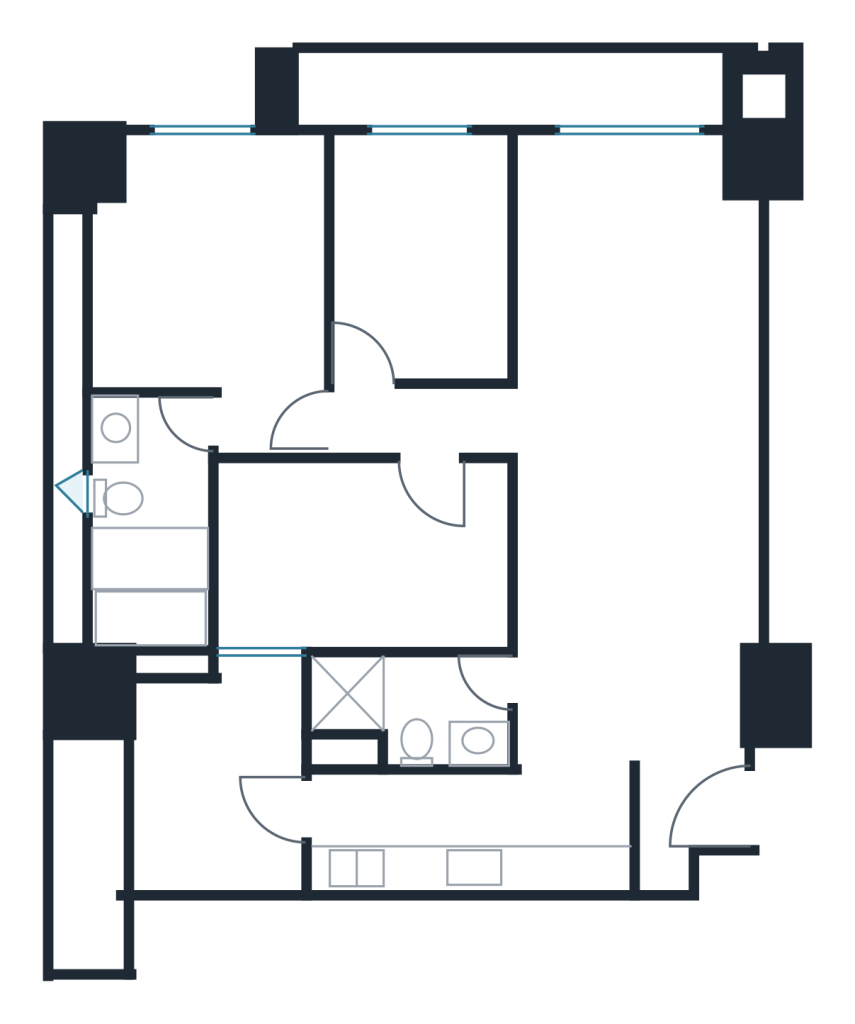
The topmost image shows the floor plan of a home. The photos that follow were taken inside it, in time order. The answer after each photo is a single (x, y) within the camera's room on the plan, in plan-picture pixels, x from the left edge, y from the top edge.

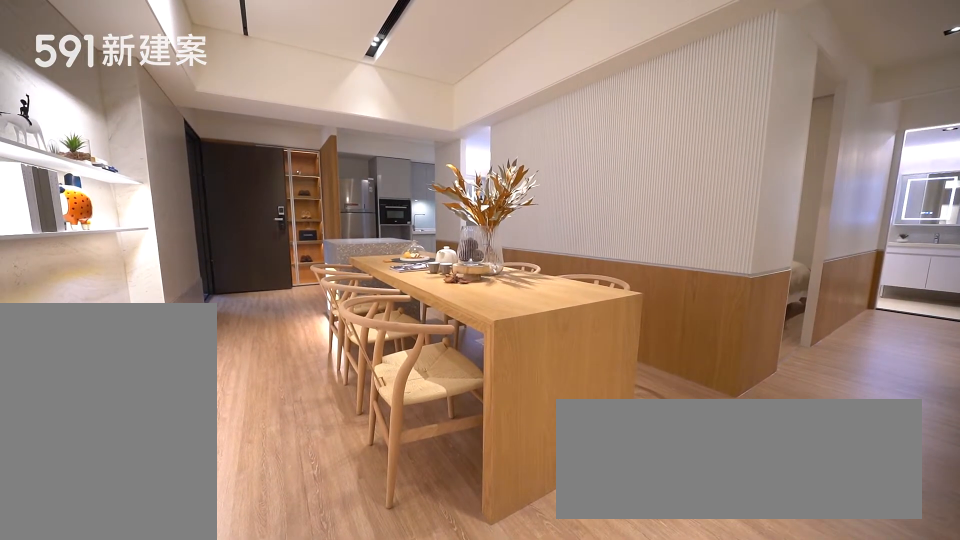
(636, 583)
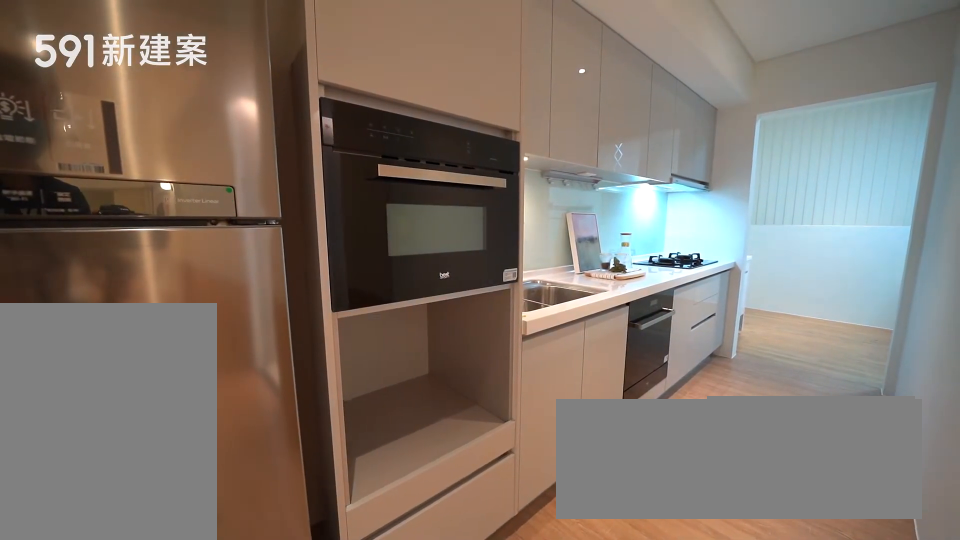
(471, 831)
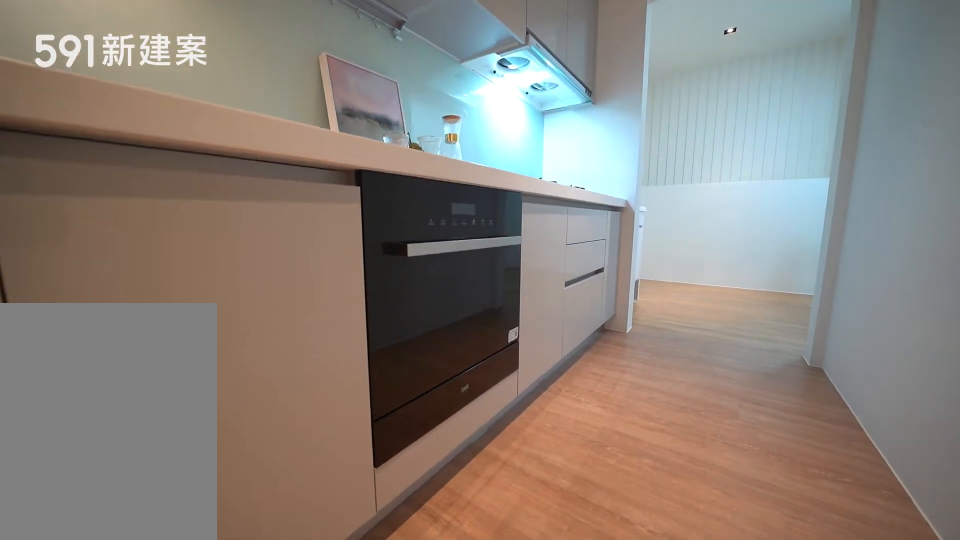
(471, 831)
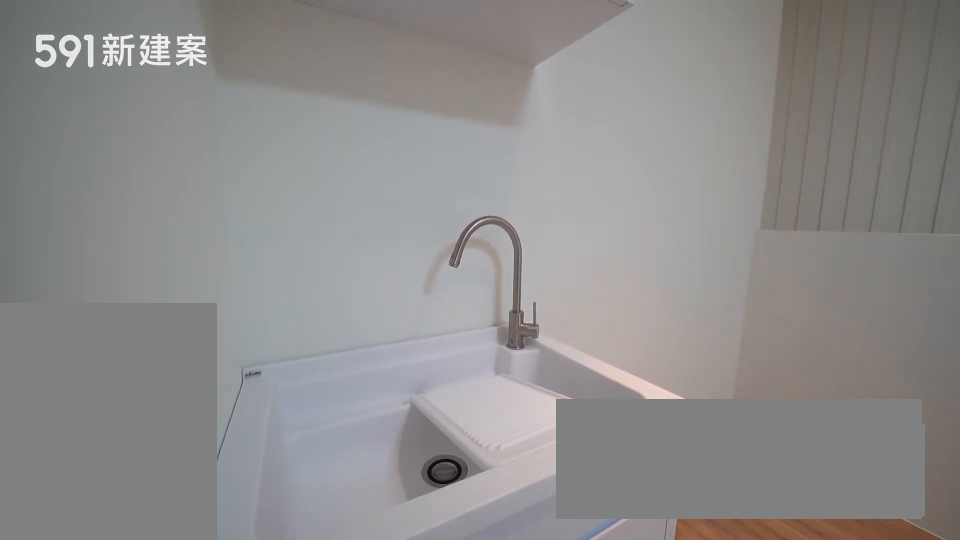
(218, 771)
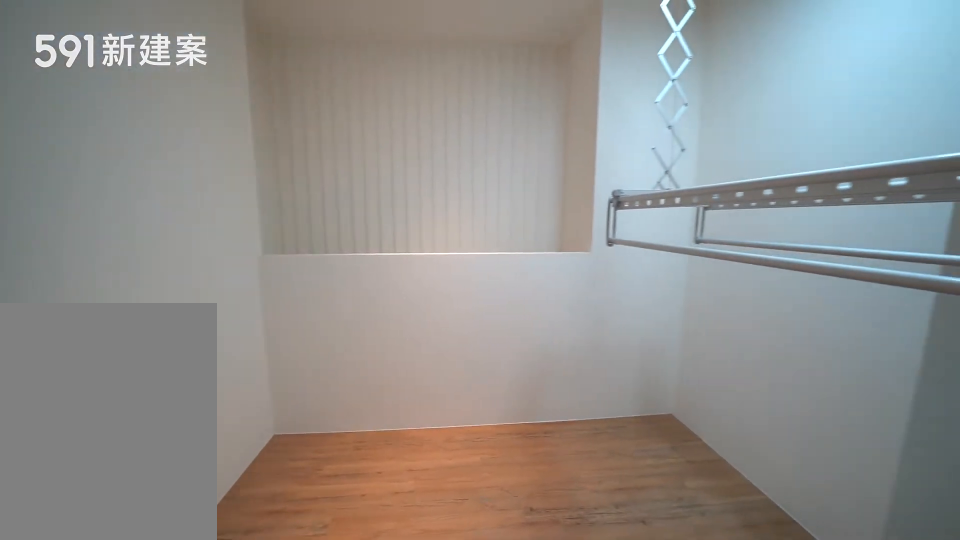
(218, 771)
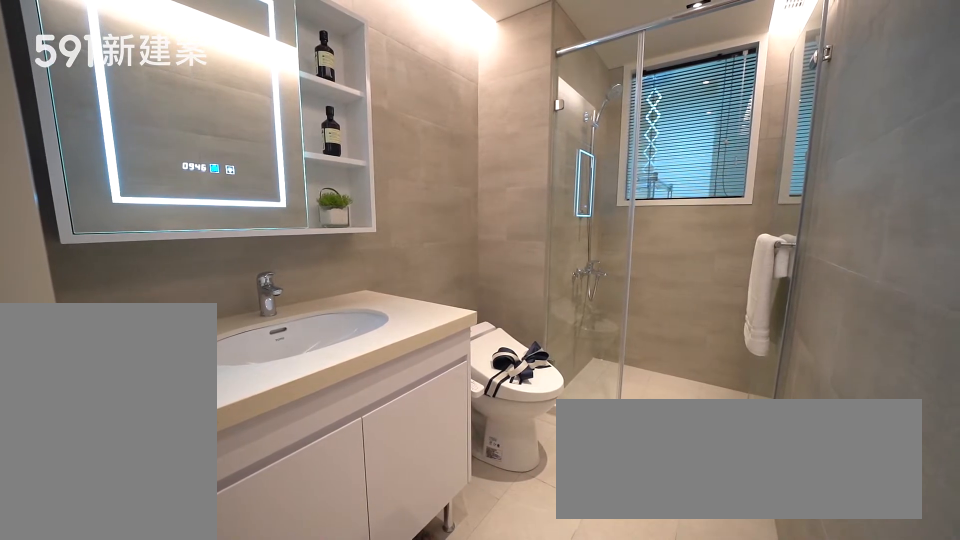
(413, 705)
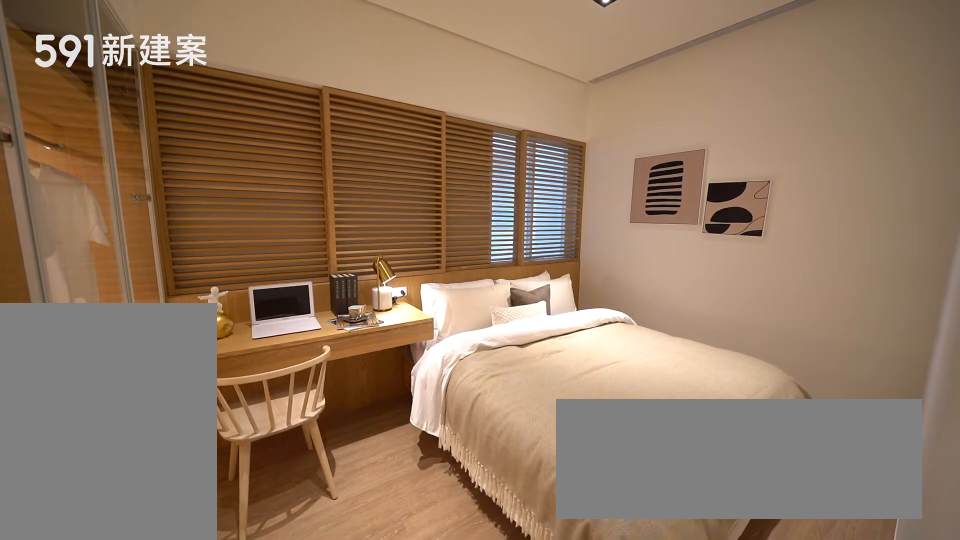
(363, 556)
